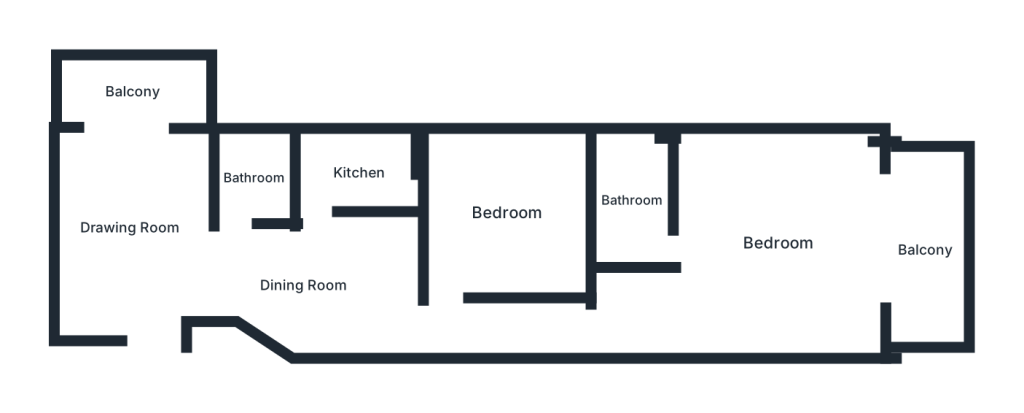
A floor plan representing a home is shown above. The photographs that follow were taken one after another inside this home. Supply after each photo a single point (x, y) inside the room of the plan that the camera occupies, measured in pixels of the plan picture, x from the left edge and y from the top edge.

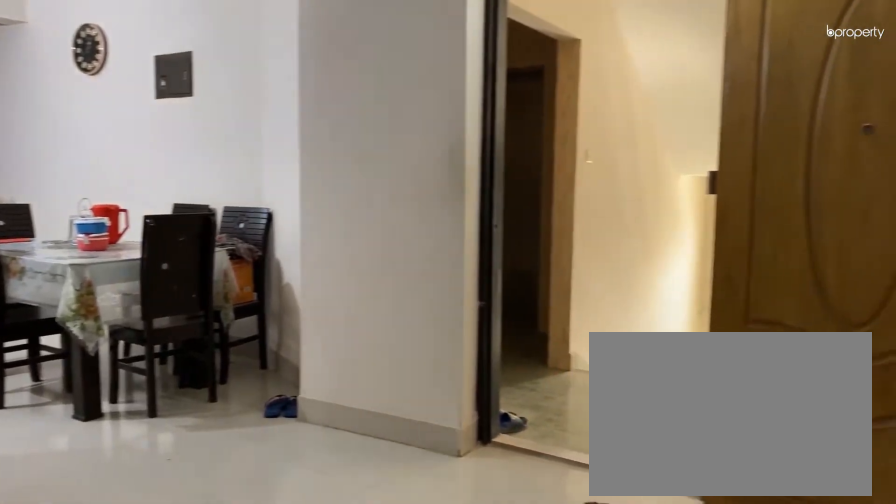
(127, 228)
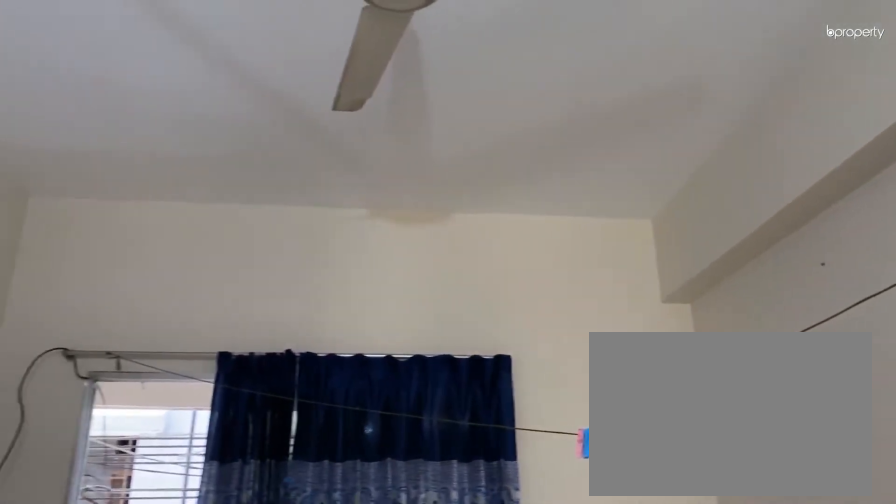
(127, 228)
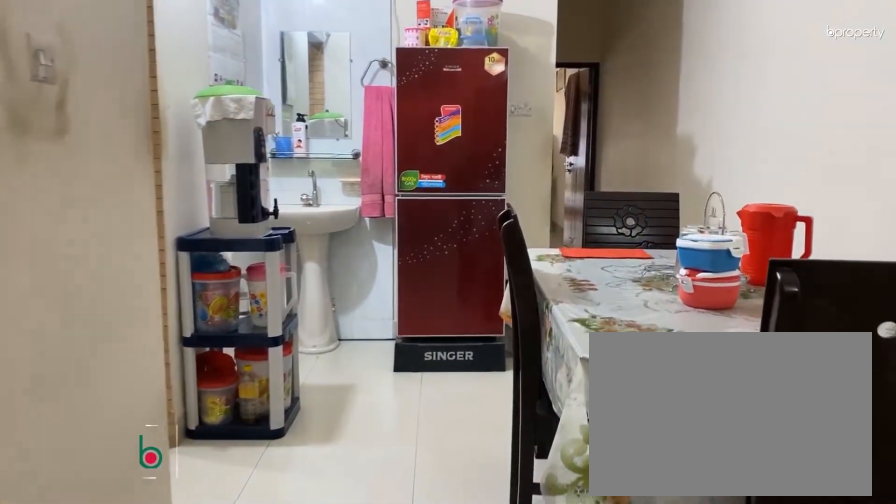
(302, 283)
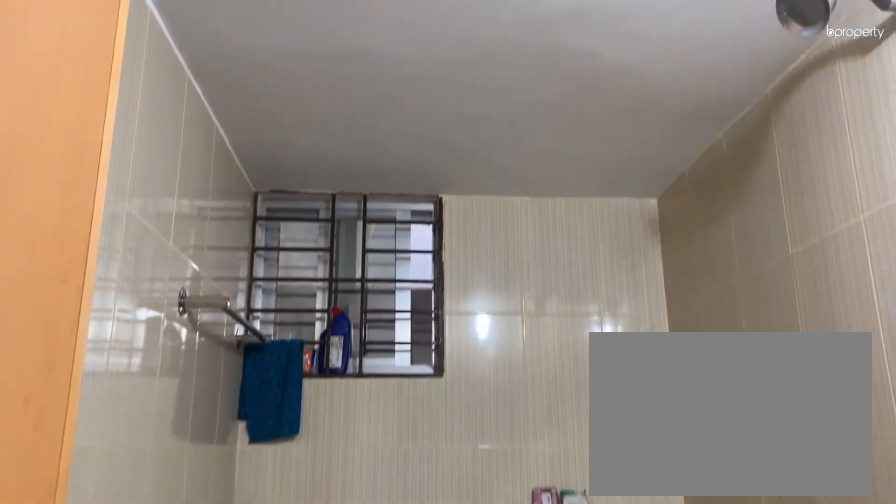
(252, 178)
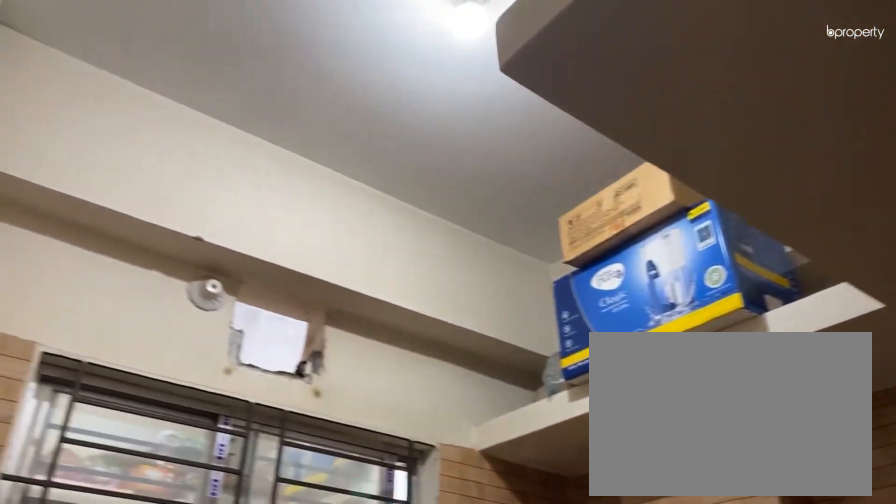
(360, 168)
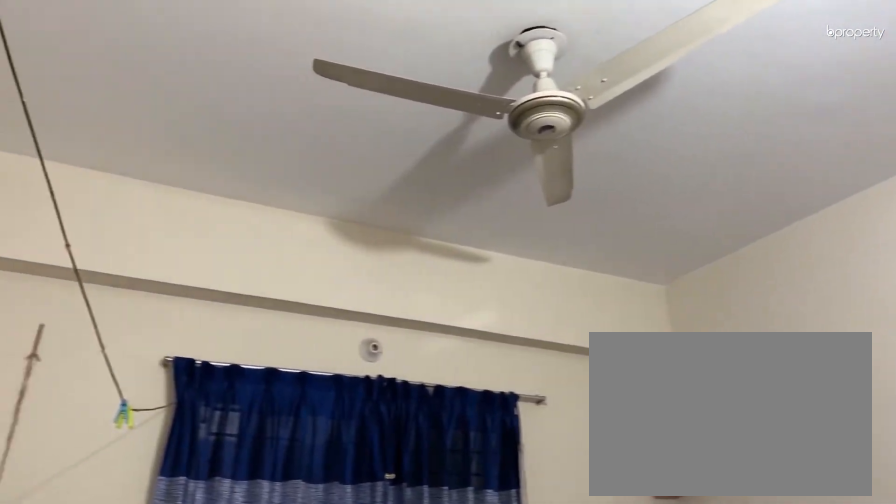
(505, 213)
